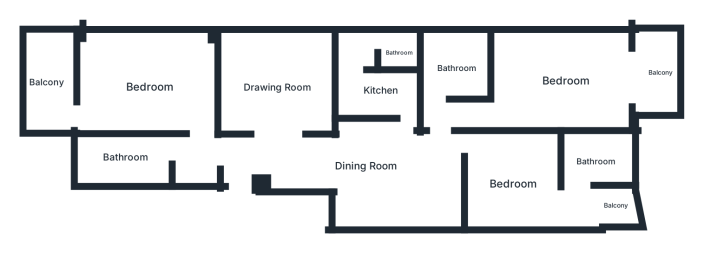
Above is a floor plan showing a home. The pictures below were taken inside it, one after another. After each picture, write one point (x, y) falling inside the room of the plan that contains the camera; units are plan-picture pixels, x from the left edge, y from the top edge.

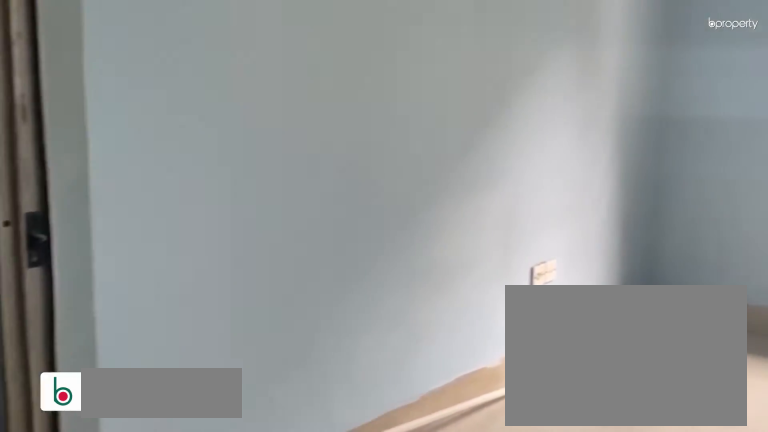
(278, 84)
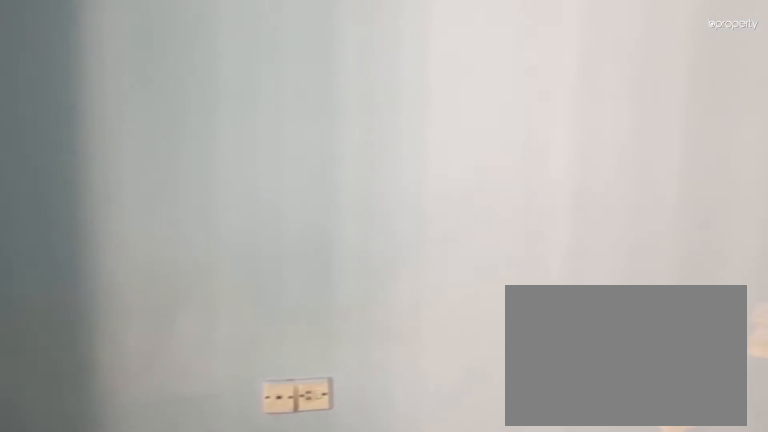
(278, 84)
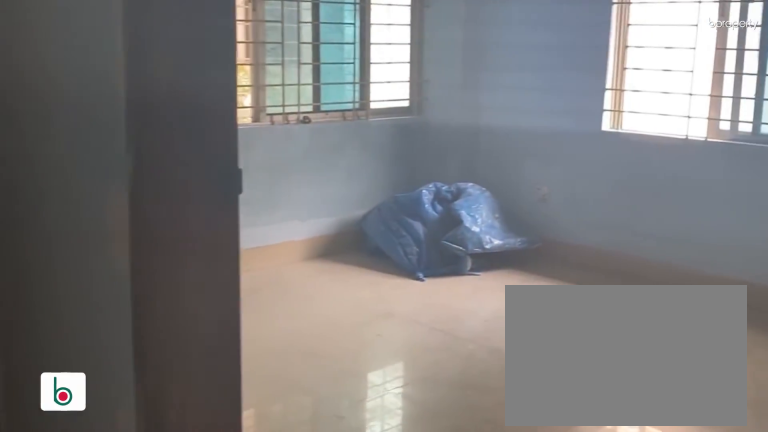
(149, 86)
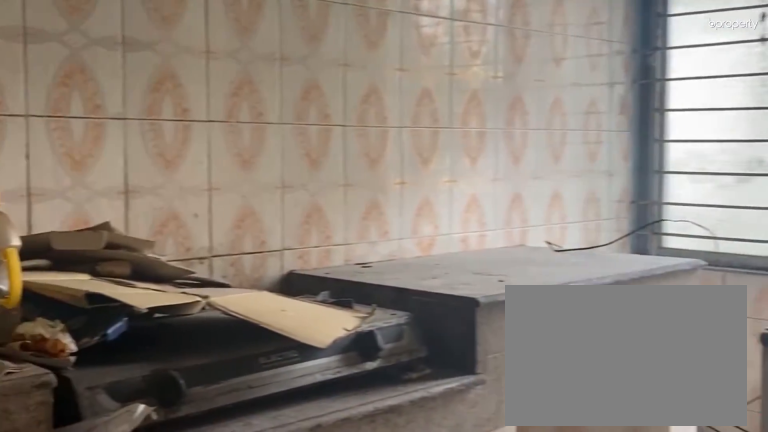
(380, 90)
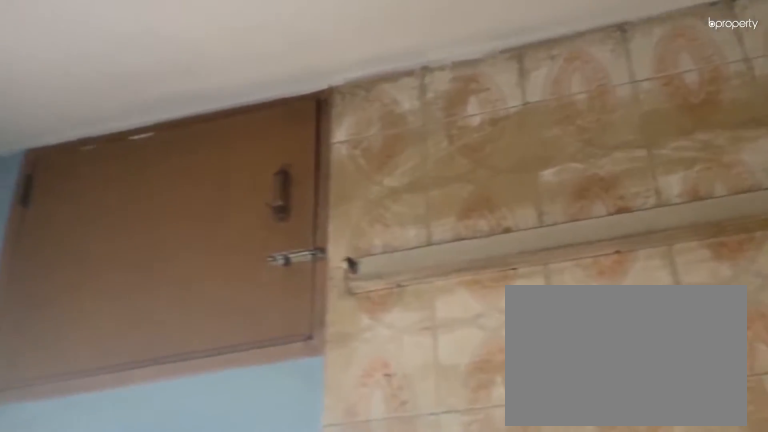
(380, 90)
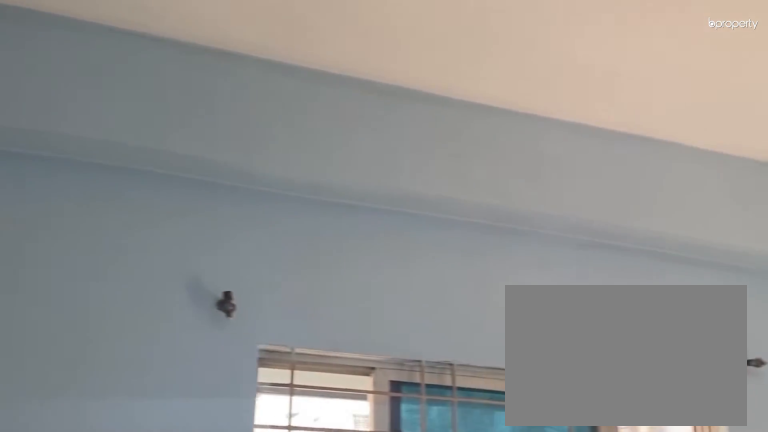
(564, 80)
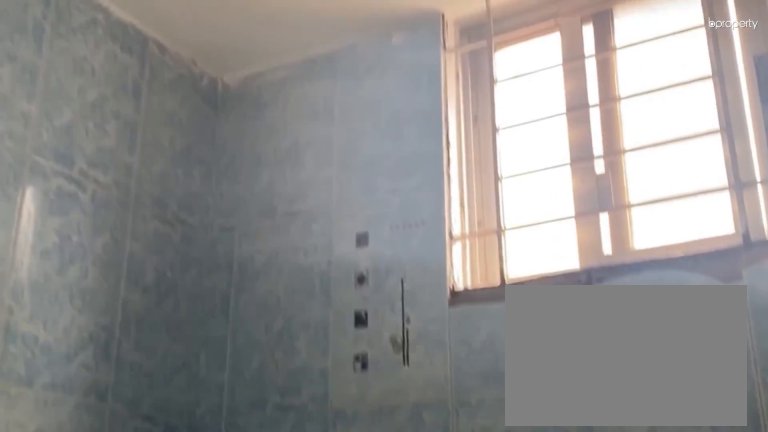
(596, 162)
